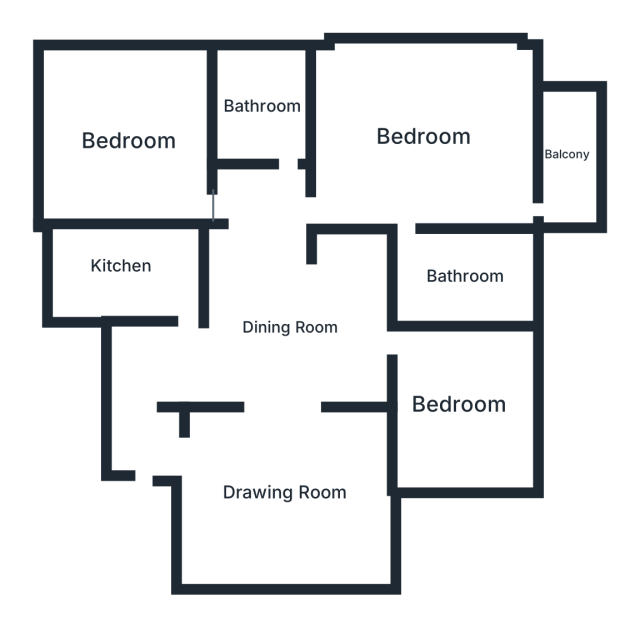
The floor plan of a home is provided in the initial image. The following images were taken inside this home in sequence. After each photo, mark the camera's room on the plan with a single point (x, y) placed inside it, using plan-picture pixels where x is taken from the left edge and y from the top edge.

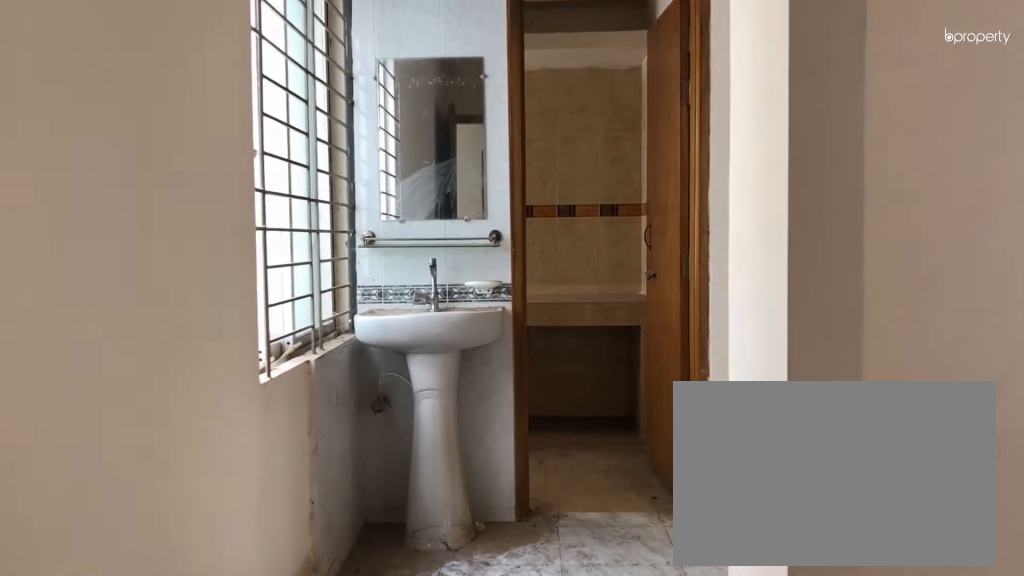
(147, 385)
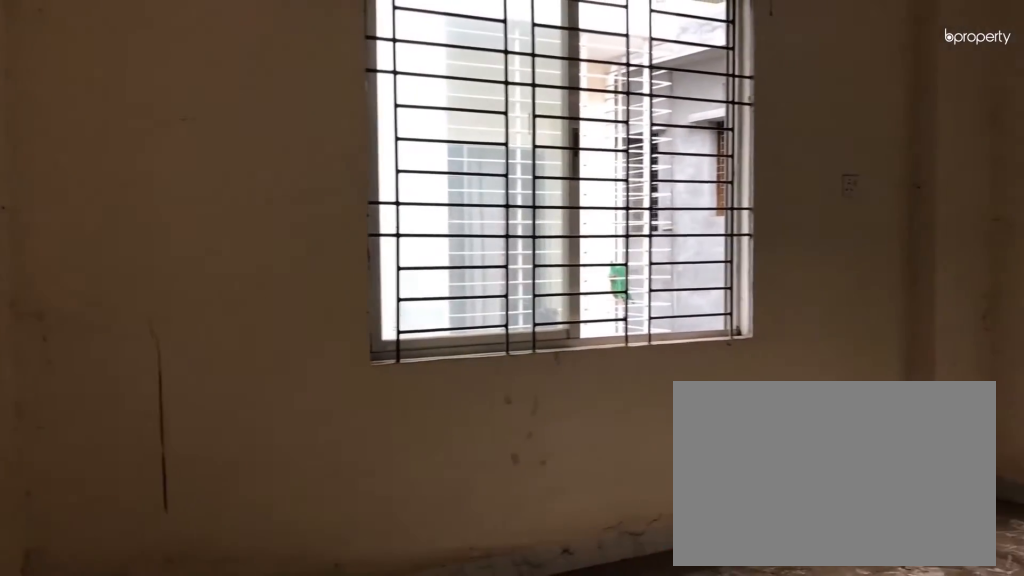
(425, 138)
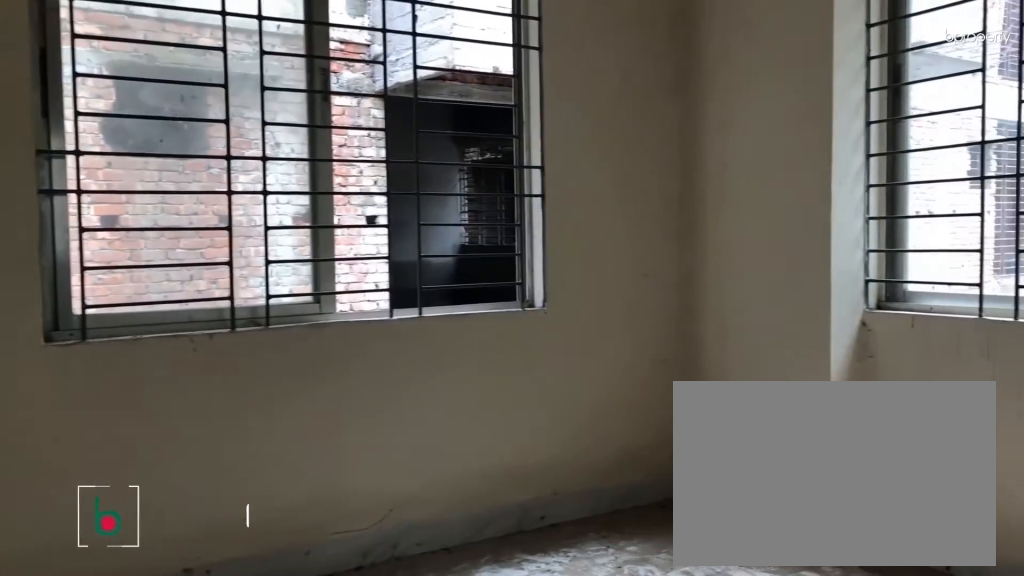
(458, 401)
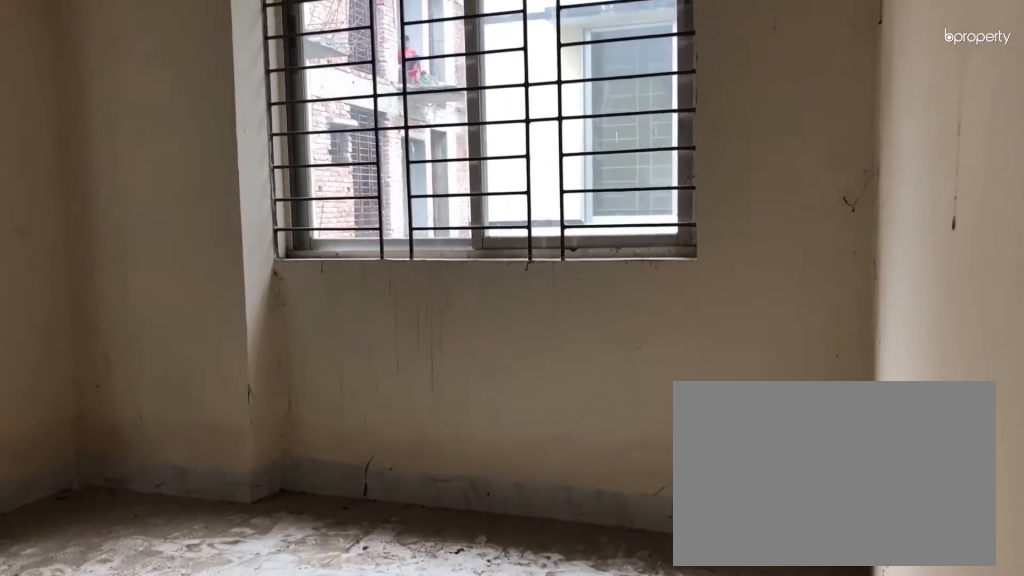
(458, 401)
